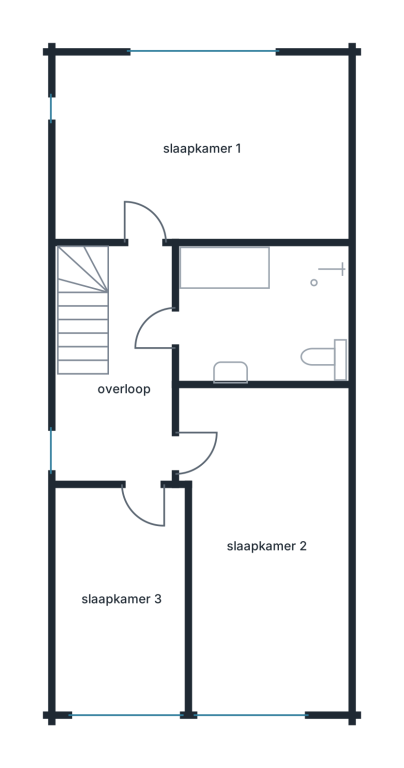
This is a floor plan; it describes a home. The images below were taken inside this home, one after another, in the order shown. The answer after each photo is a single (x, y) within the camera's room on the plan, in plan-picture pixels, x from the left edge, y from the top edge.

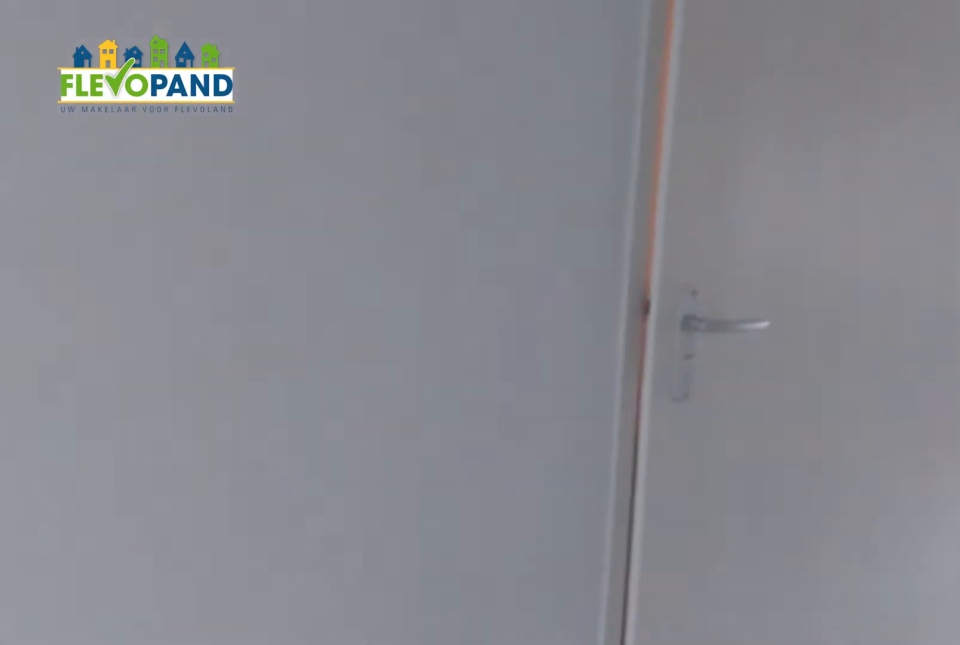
(126, 383)
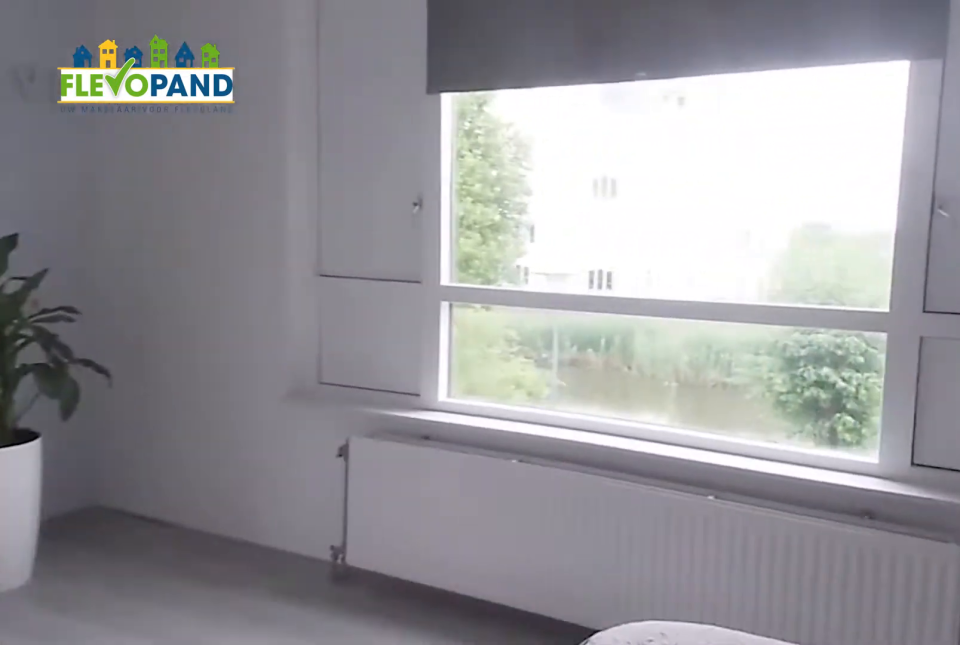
(202, 148)
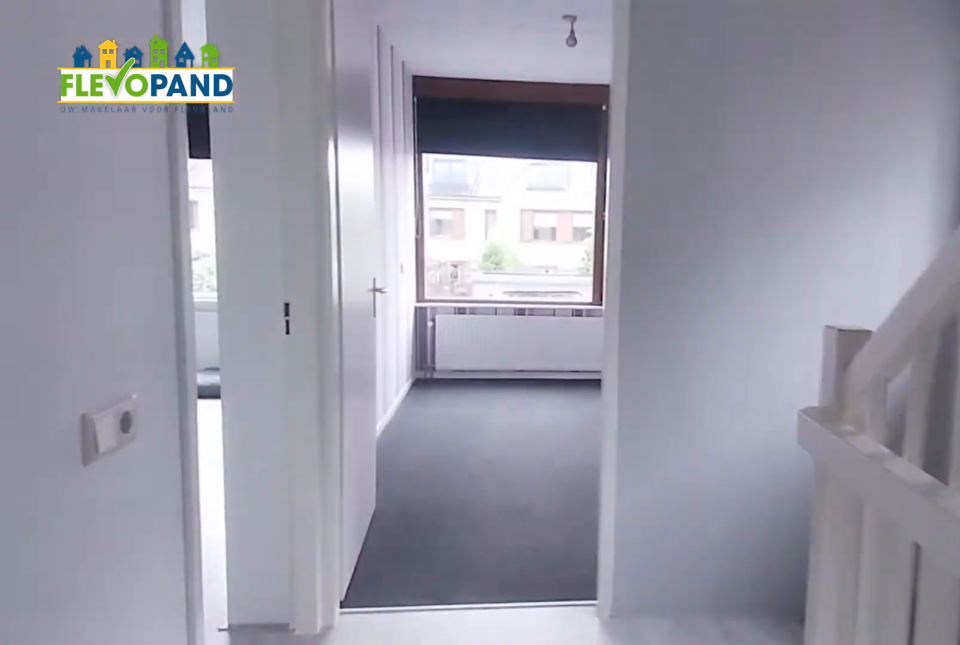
(128, 382)
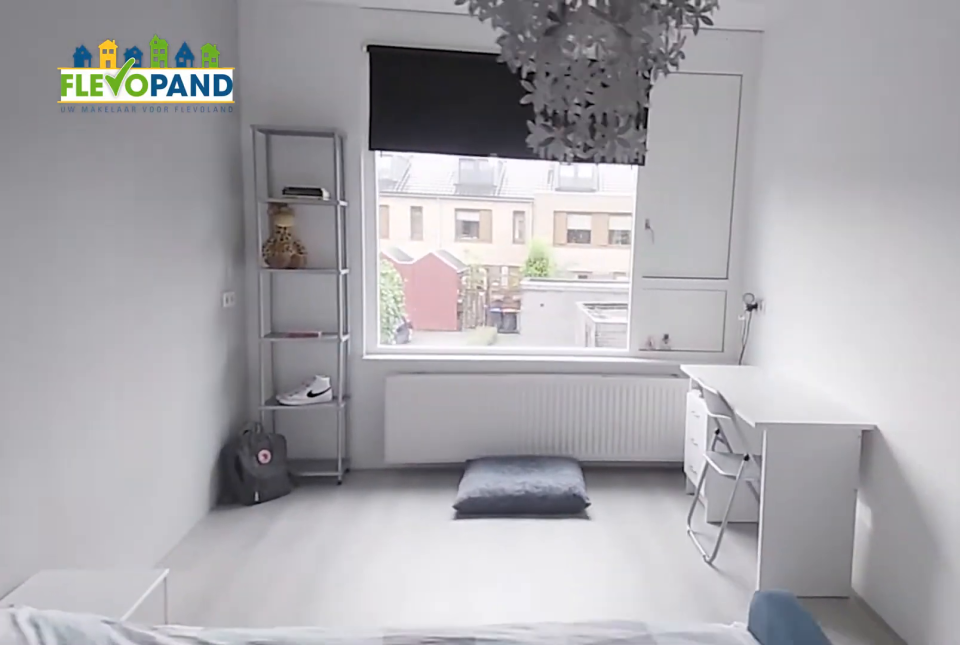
(186, 434)
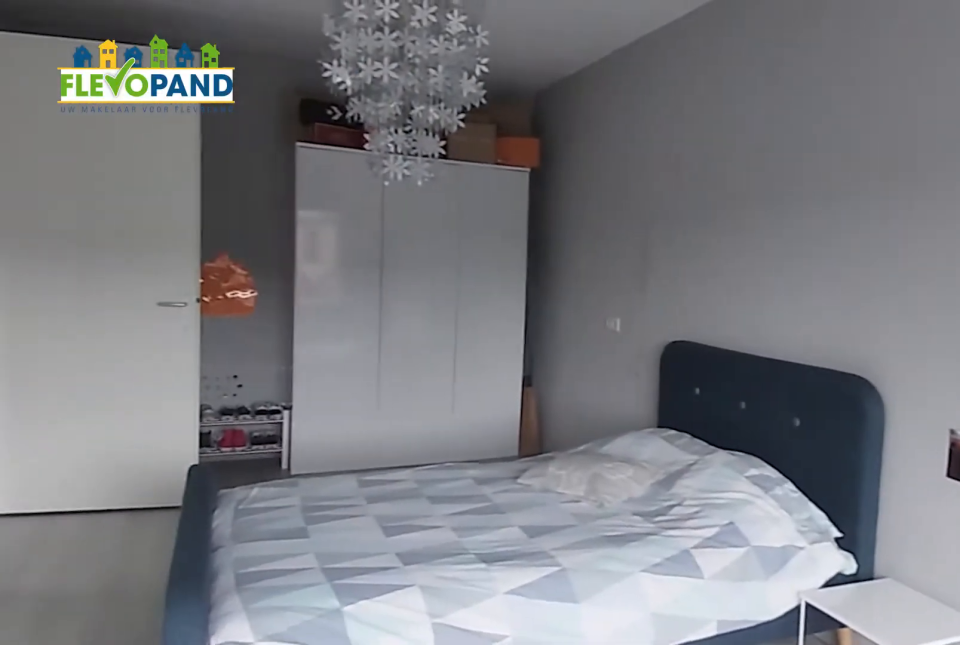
(186, 434)
